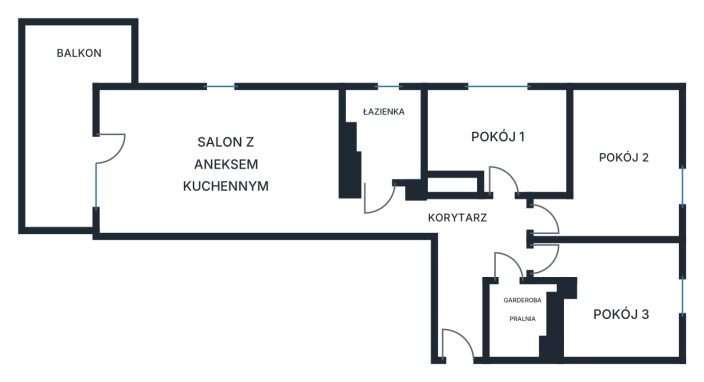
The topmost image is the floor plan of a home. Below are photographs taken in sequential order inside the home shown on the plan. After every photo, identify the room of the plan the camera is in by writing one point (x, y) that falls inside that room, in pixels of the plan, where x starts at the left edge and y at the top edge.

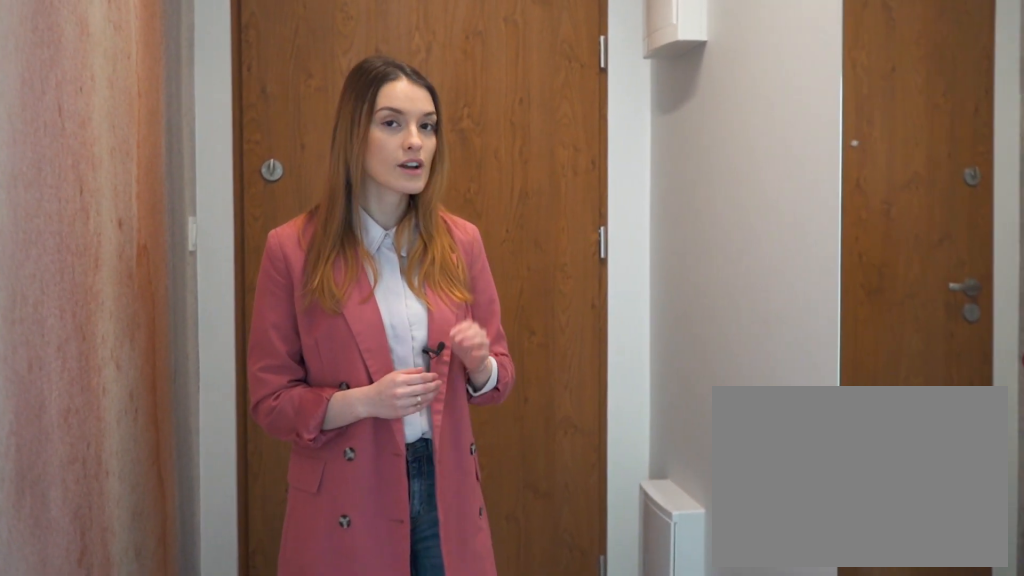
(453, 247)
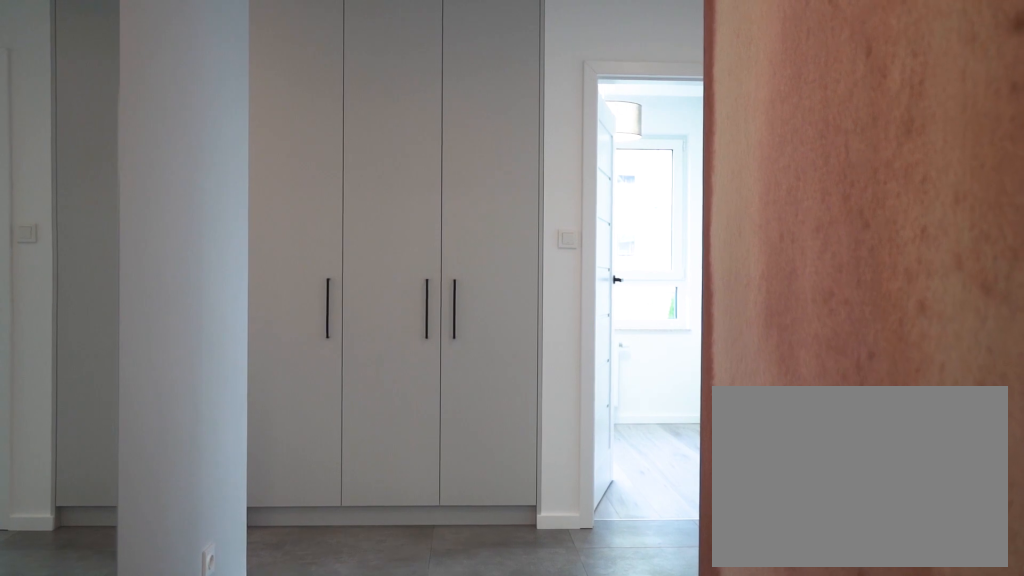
(453, 247)
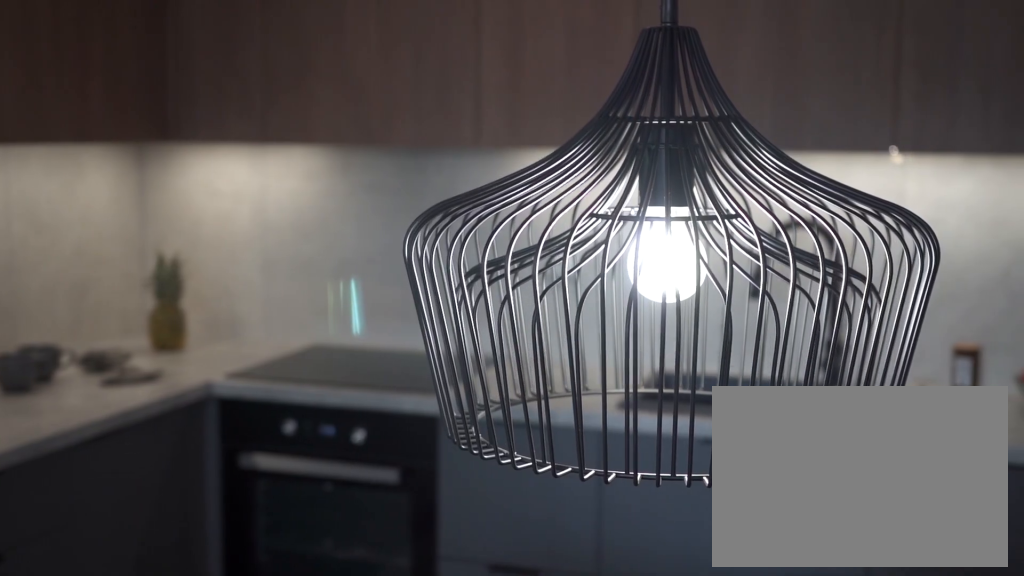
(218, 161)
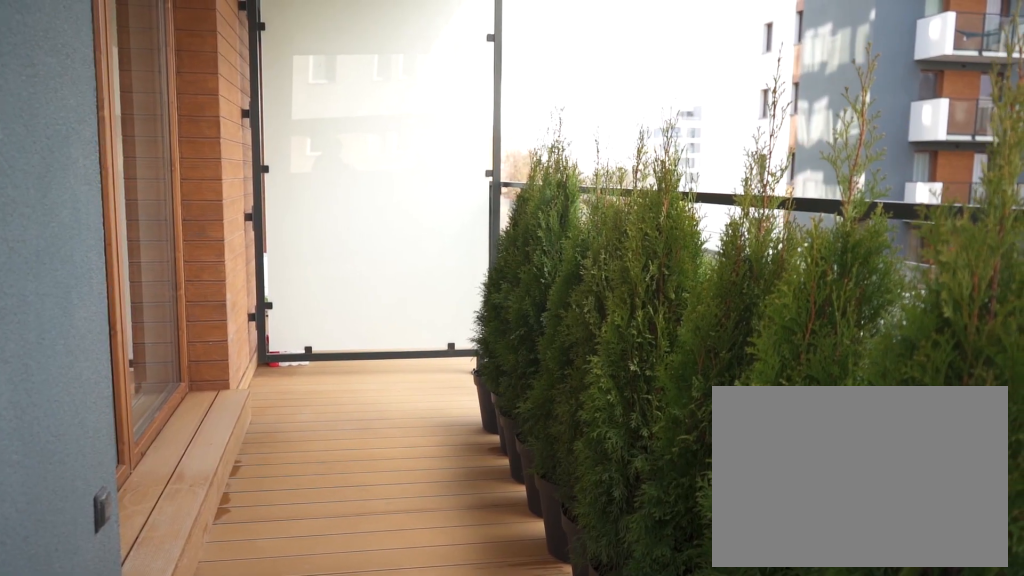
(68, 116)
